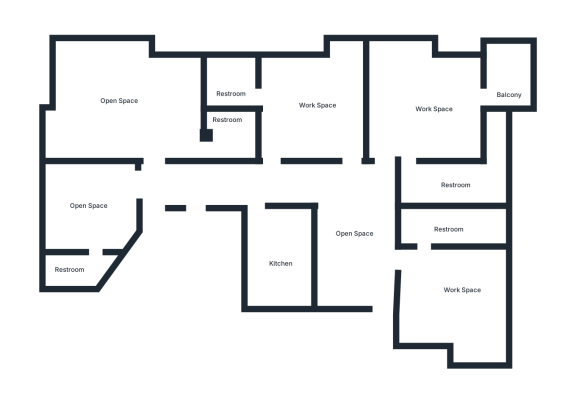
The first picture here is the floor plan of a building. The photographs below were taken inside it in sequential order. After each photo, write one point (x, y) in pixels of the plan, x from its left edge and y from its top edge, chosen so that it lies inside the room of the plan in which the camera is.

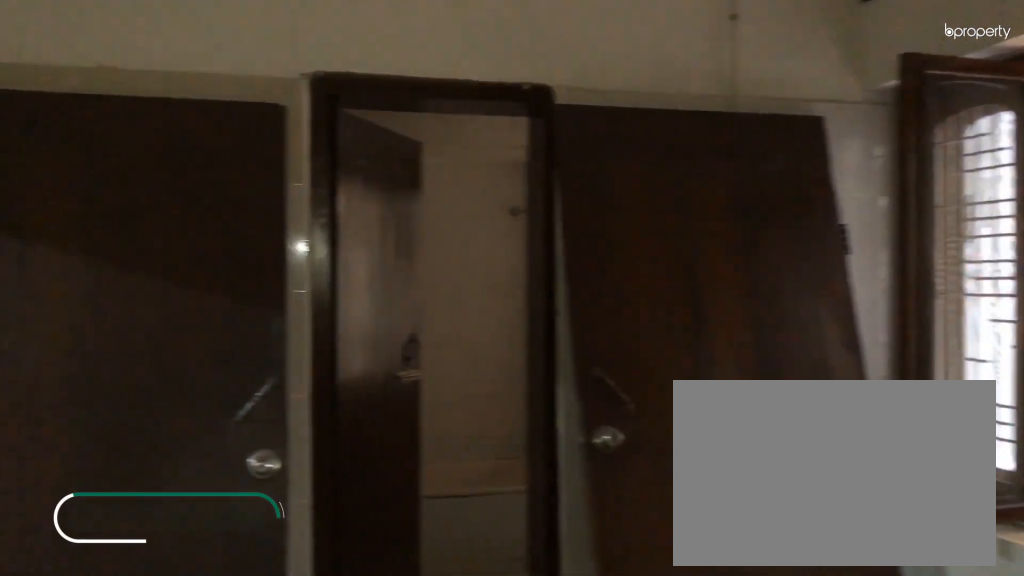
(298, 101)
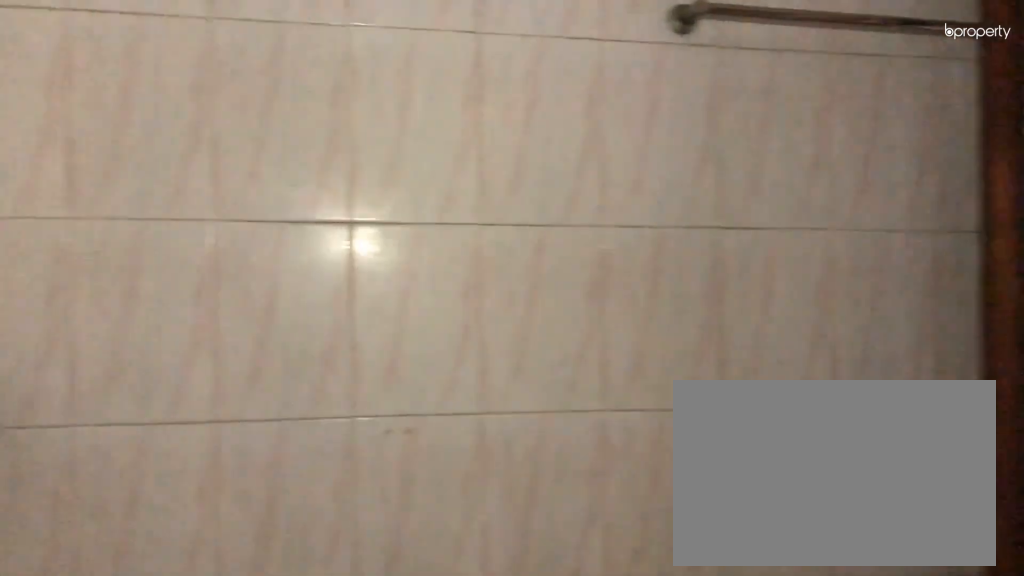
(234, 89)
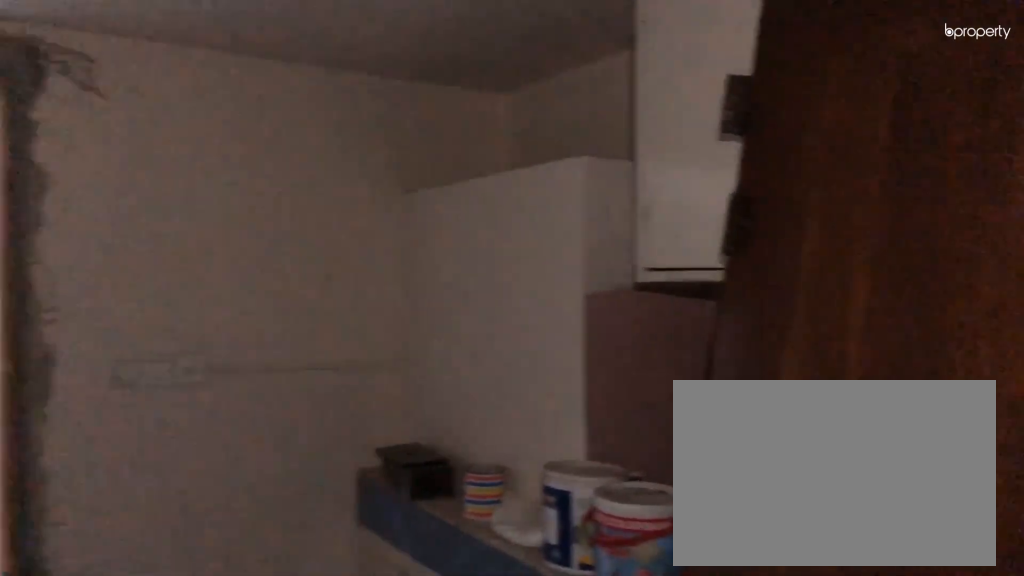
(282, 258)
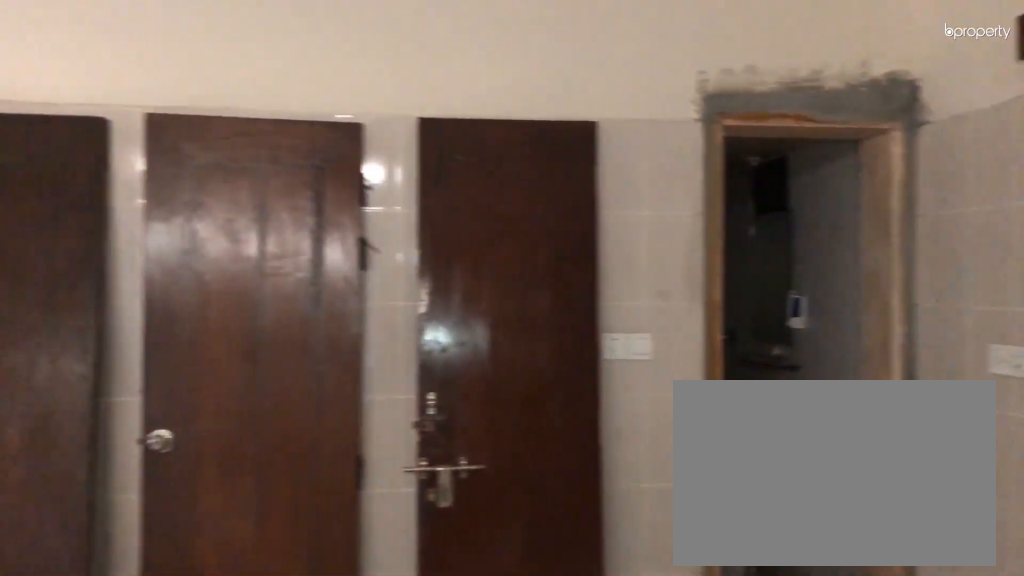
(132, 114)
